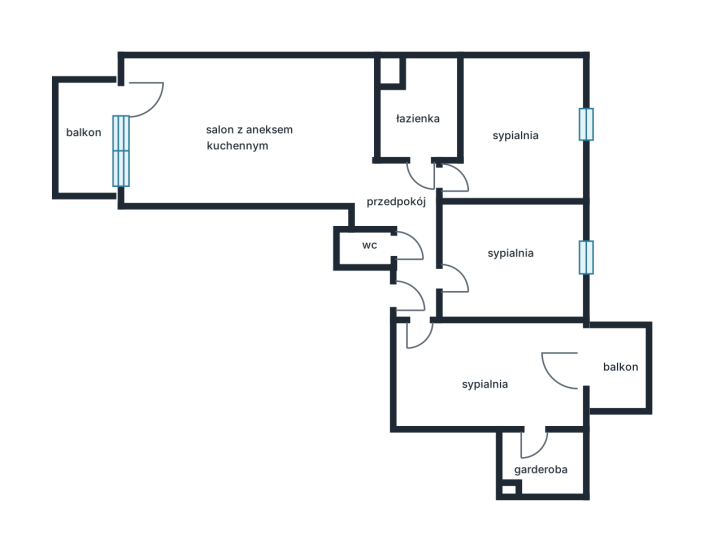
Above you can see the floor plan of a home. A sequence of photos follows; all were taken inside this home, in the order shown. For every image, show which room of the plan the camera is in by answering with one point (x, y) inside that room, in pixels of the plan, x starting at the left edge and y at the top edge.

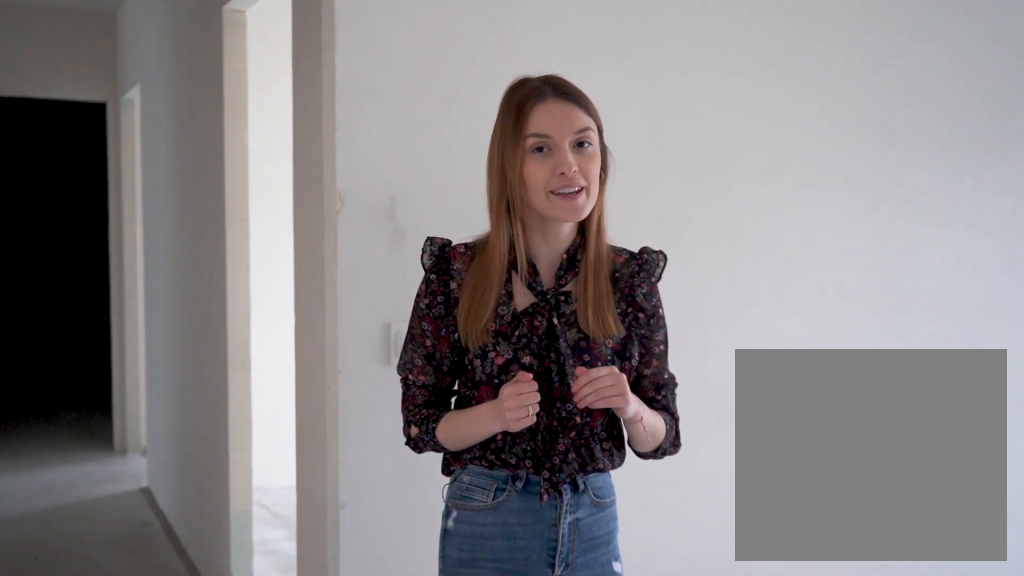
(485, 378)
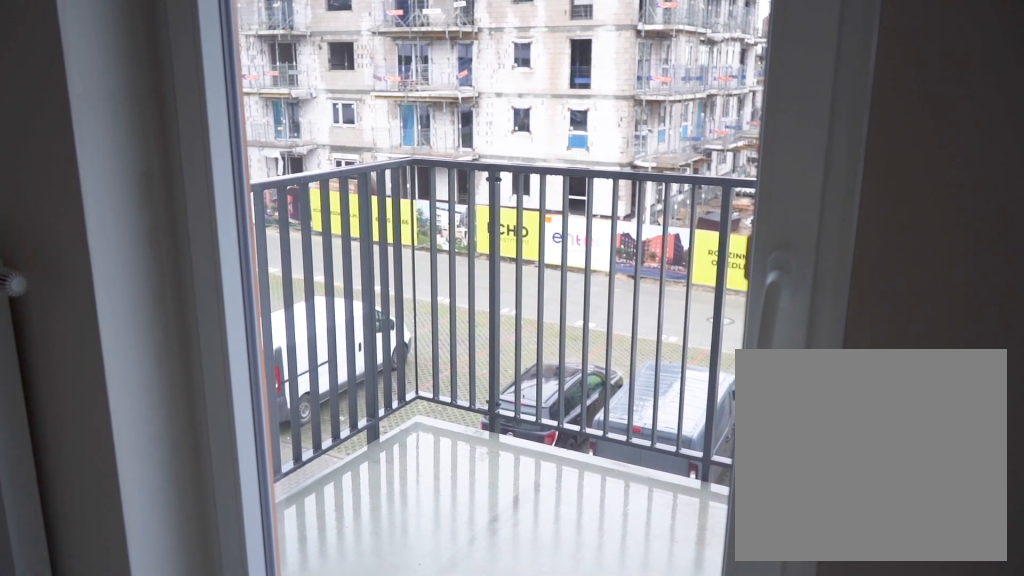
(617, 368)
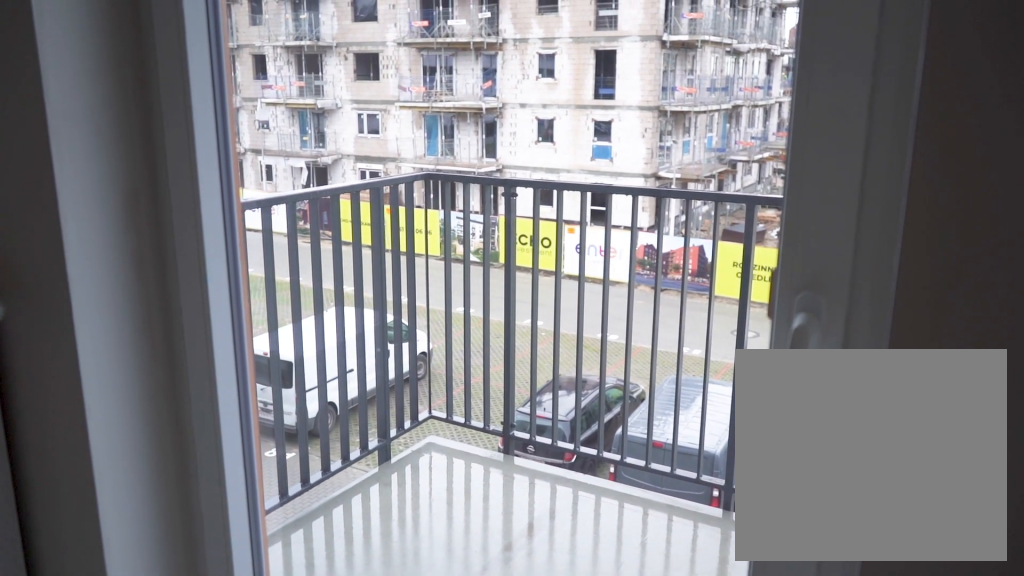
(617, 368)
